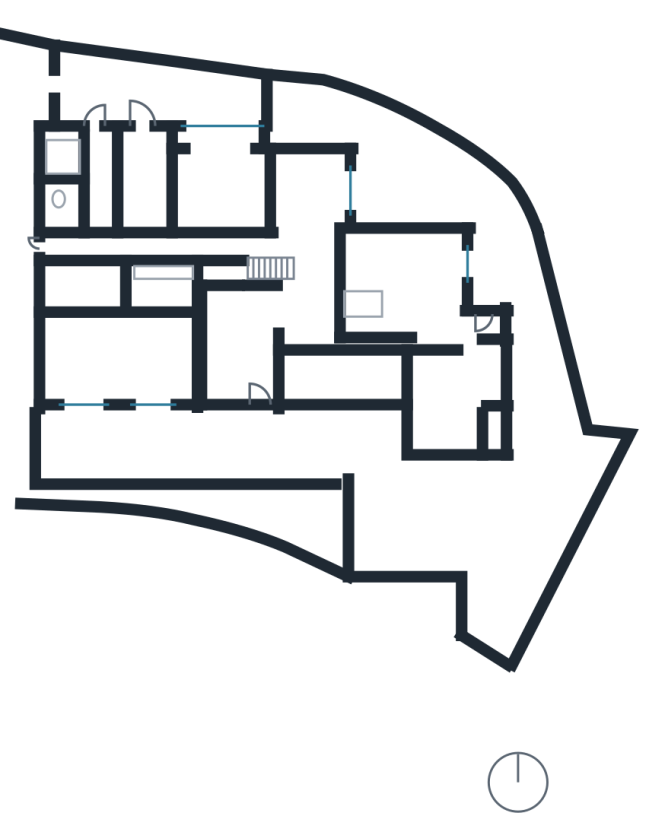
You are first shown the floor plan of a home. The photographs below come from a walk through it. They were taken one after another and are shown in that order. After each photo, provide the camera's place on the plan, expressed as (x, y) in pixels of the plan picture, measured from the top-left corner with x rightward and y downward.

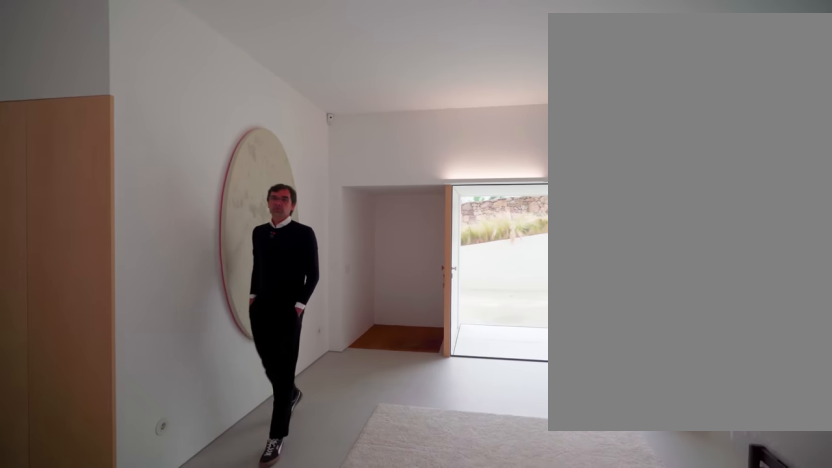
(226, 304)
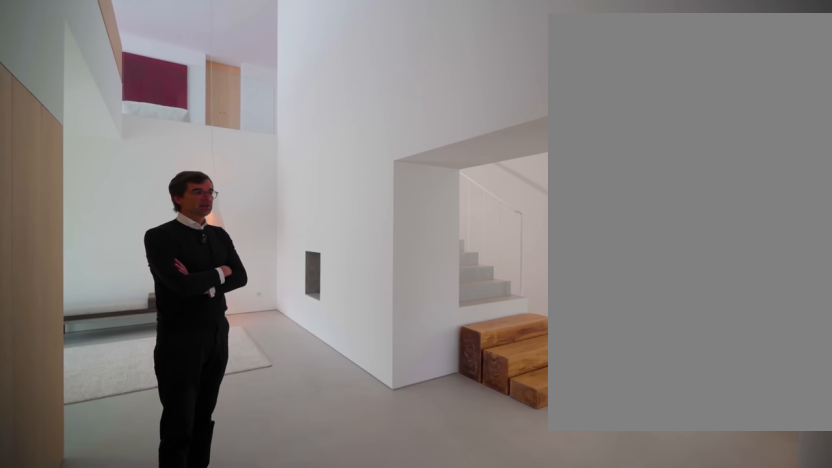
(324, 308)
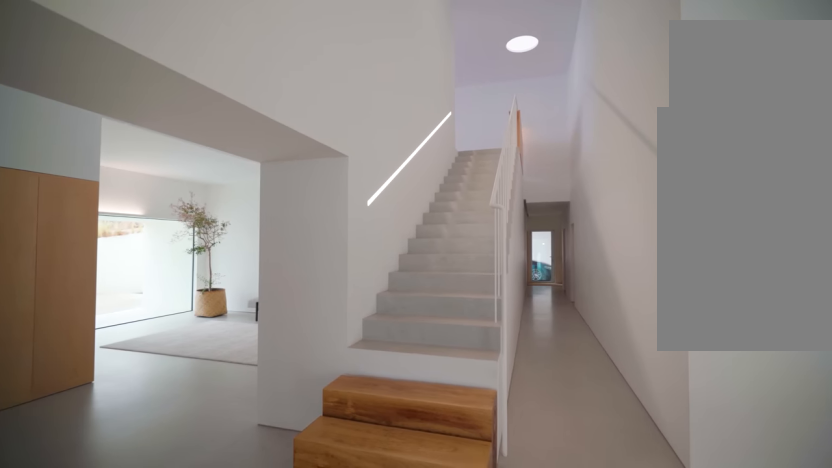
(330, 248)
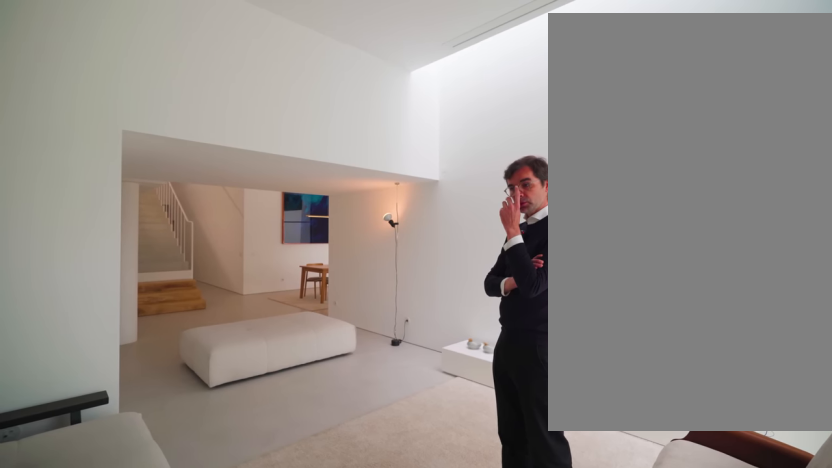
(448, 326)
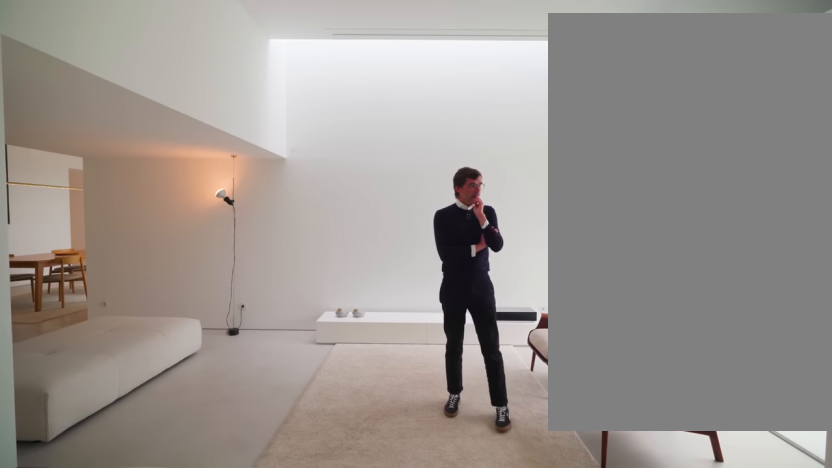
(429, 294)
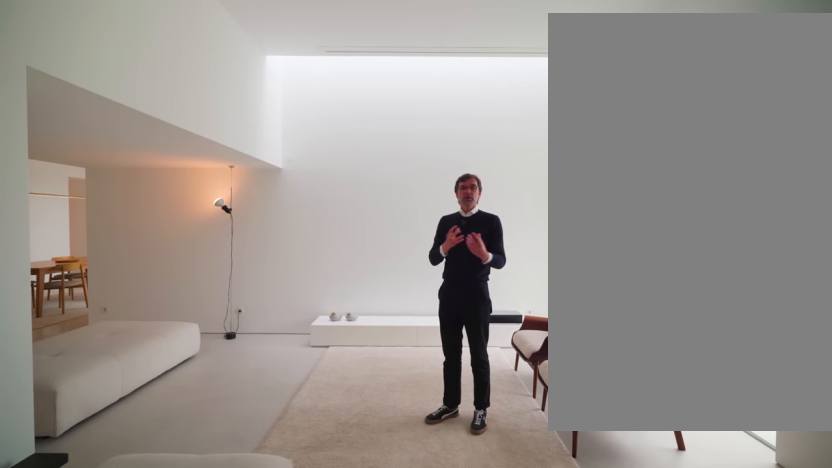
(429, 294)
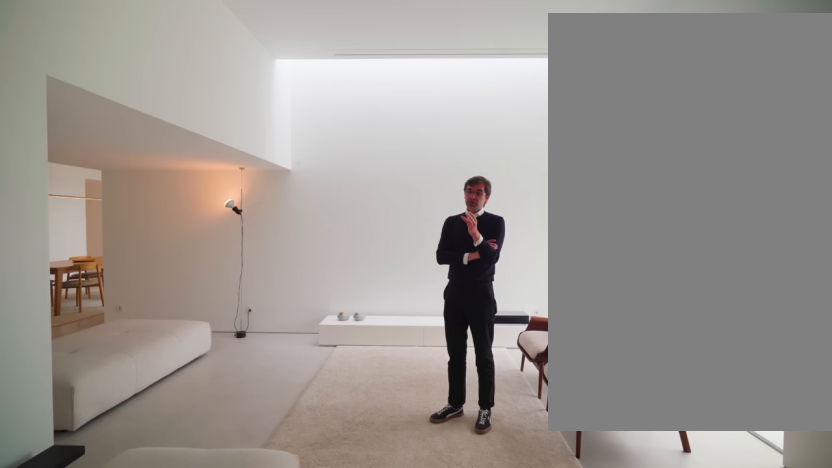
(429, 294)
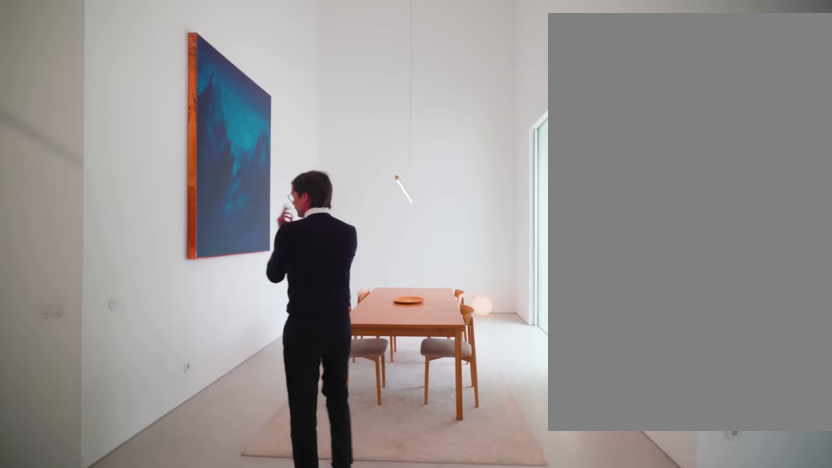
(318, 311)
